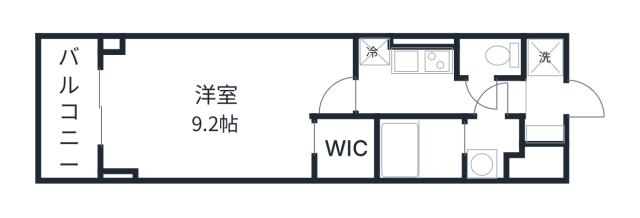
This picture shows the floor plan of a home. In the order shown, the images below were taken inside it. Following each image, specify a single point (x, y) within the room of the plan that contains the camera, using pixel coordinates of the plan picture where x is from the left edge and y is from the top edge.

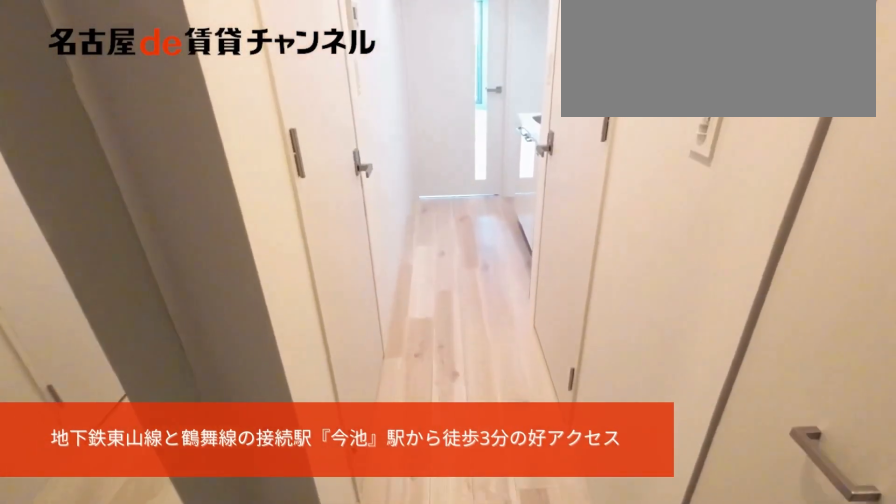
(544, 103)
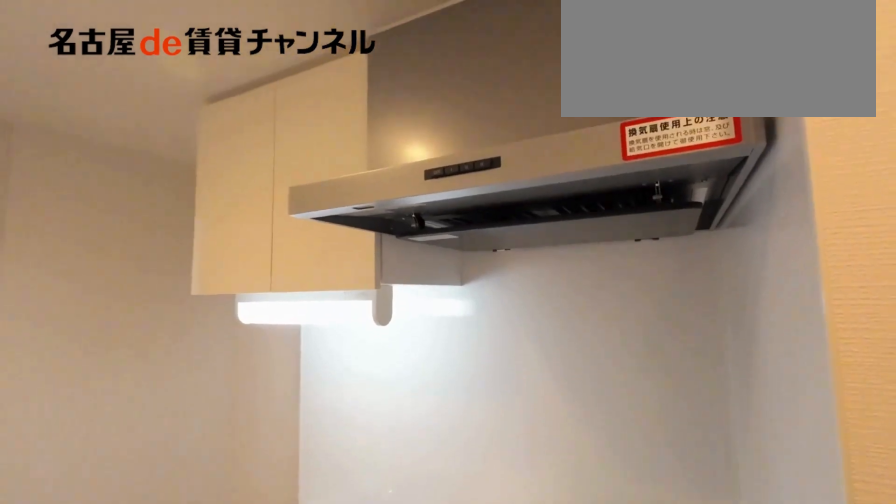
(420, 61)
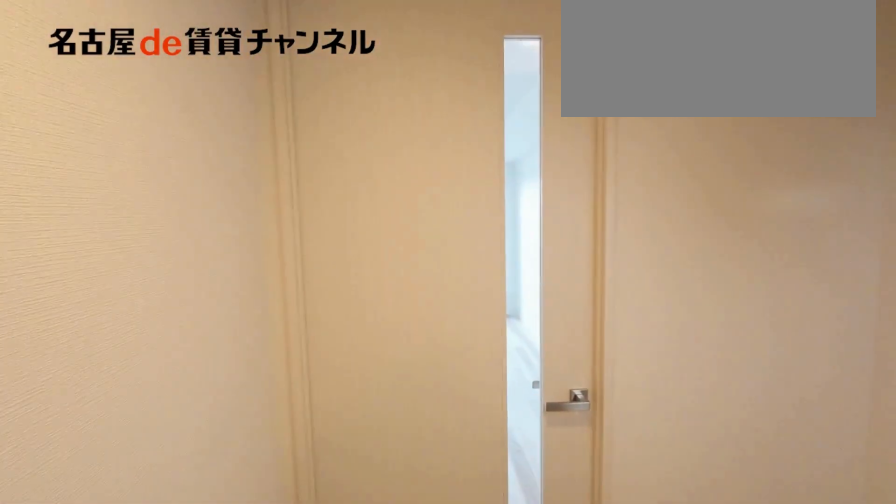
(420, 61)
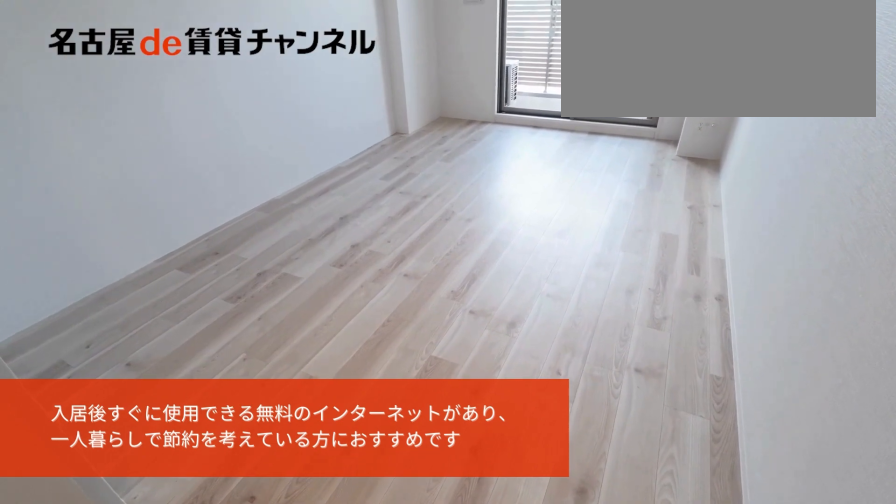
(221, 105)
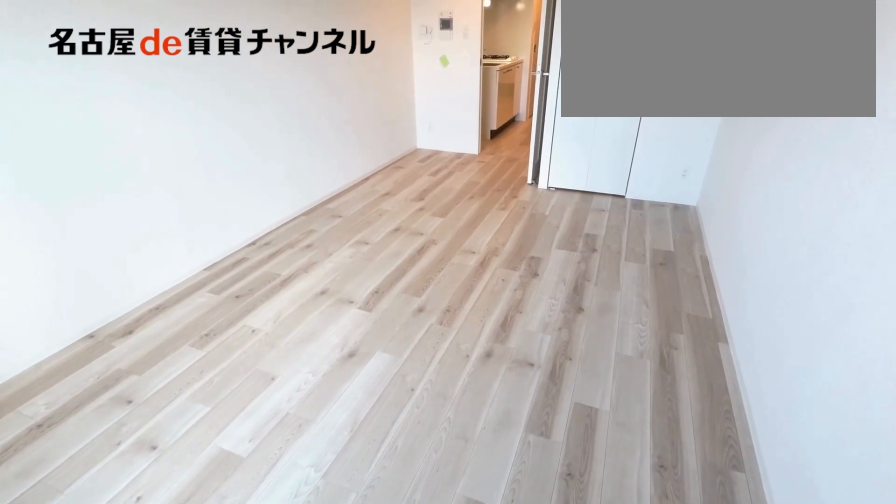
(221, 105)
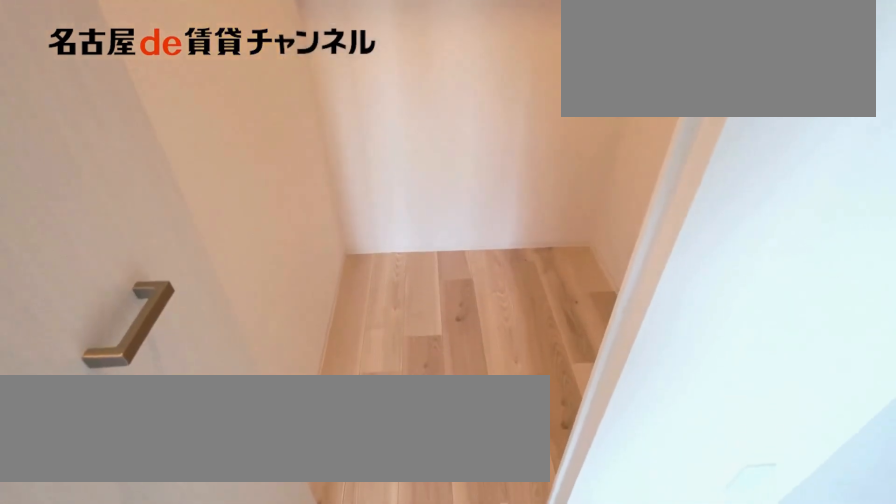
(345, 150)
